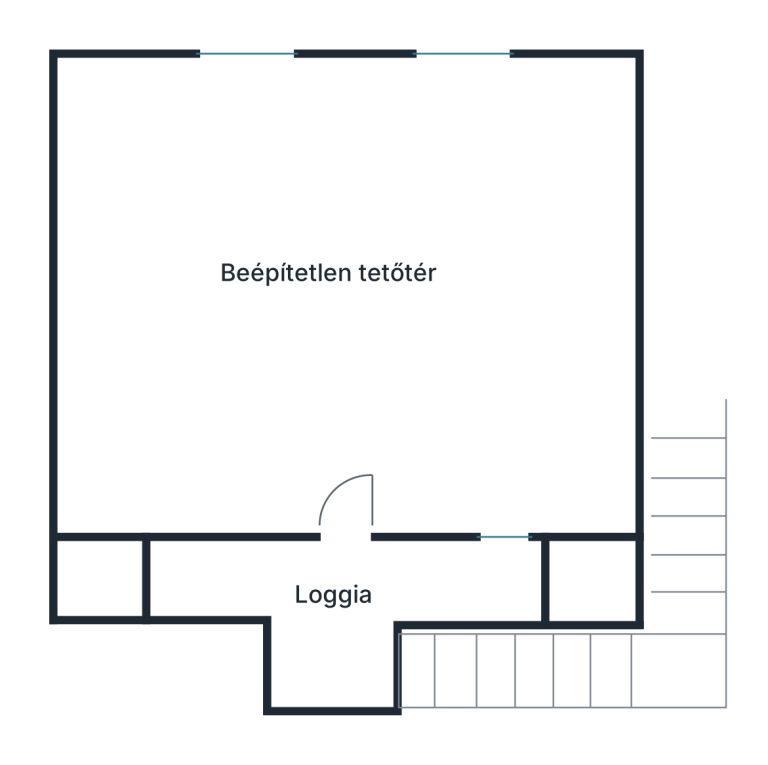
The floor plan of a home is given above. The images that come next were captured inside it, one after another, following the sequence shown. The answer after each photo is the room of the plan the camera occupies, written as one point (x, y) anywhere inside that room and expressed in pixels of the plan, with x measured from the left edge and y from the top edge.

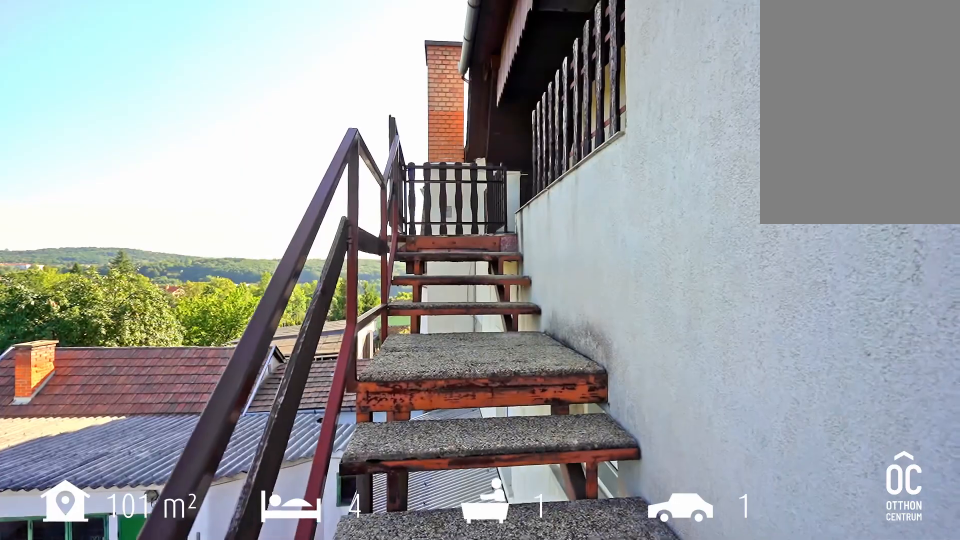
(526, 669)
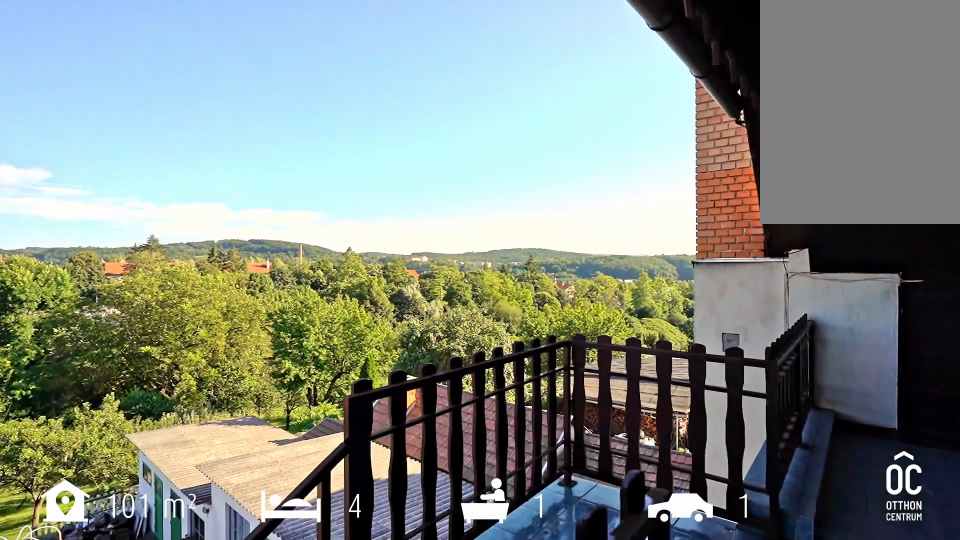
(337, 607)
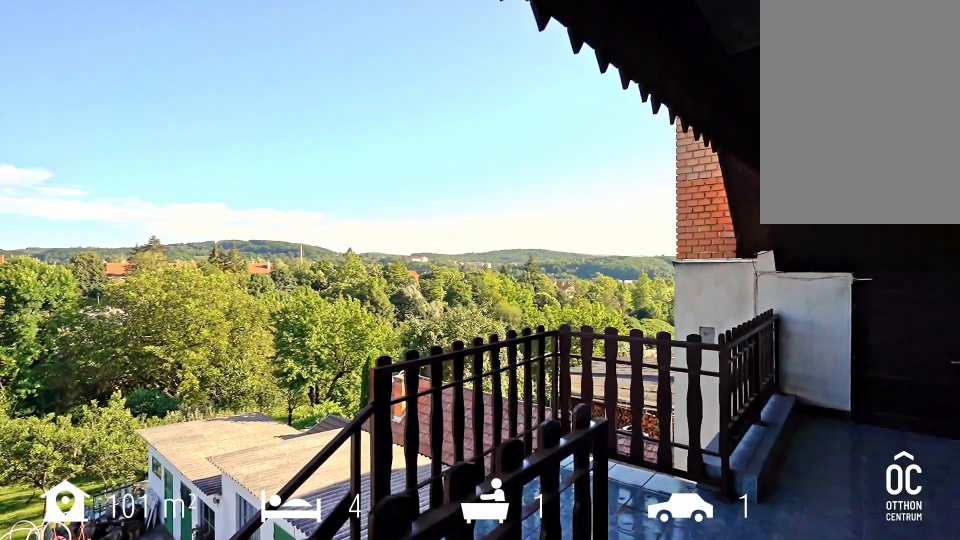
(337, 607)
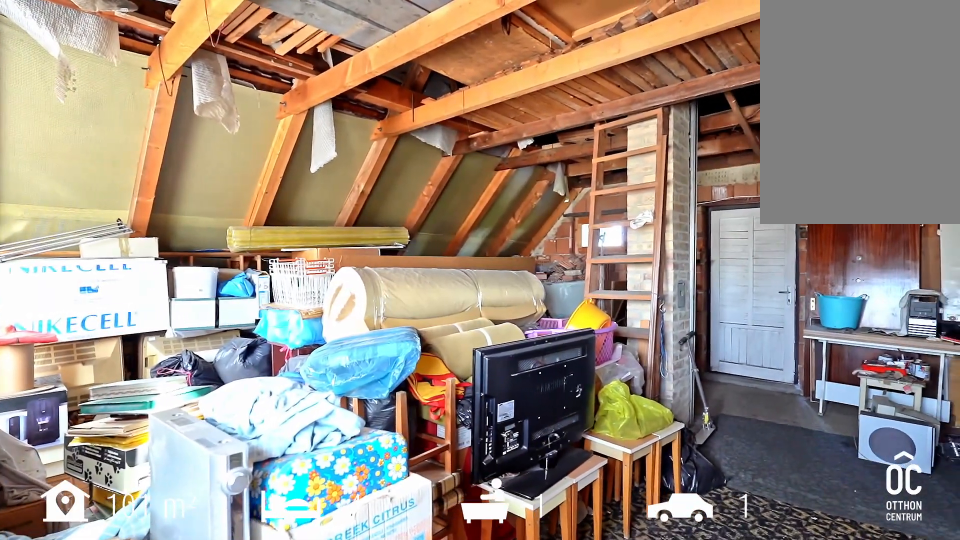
(357, 309)
